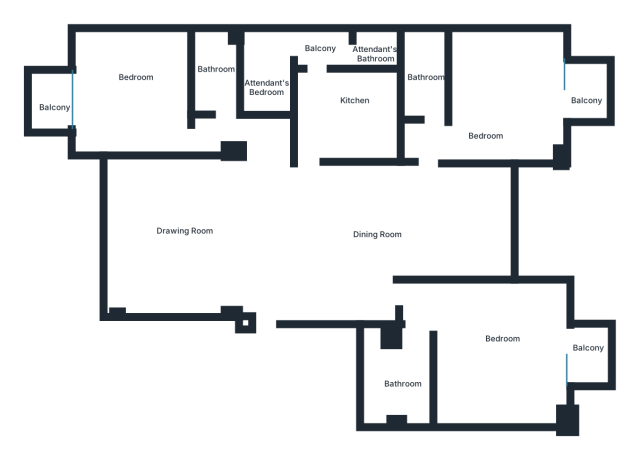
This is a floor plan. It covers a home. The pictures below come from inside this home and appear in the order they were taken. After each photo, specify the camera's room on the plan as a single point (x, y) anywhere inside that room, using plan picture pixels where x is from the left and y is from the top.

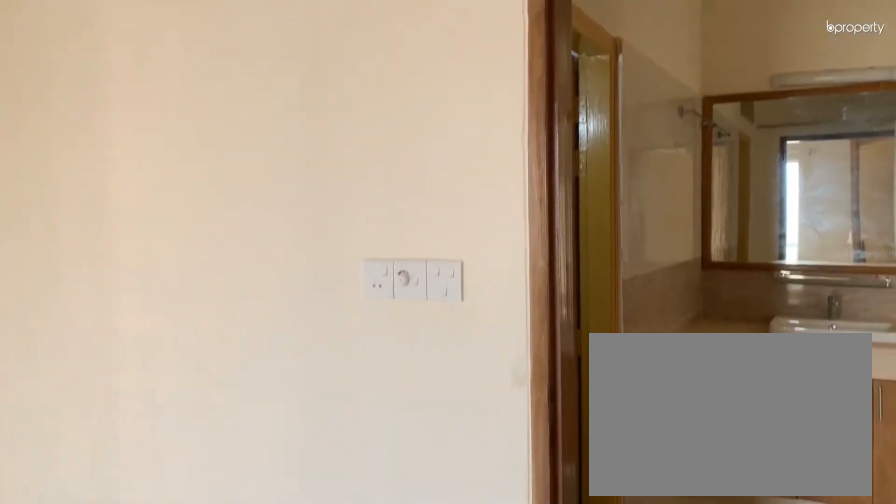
(130, 103)
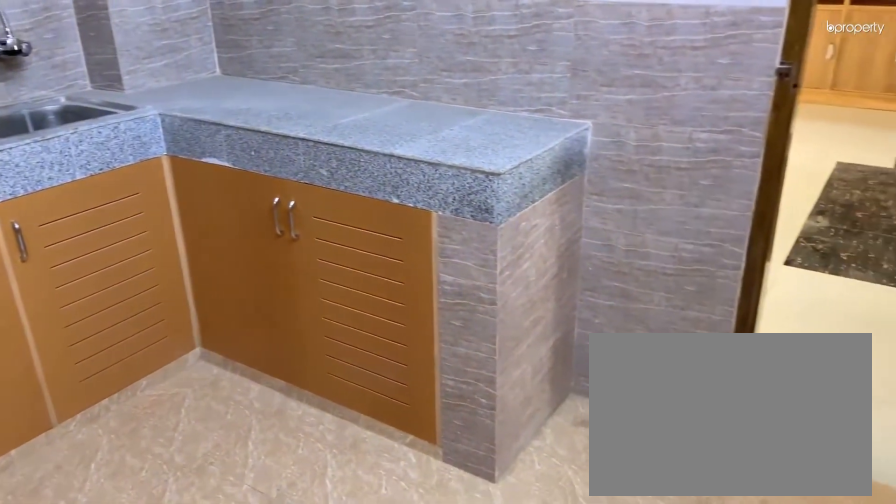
(335, 116)
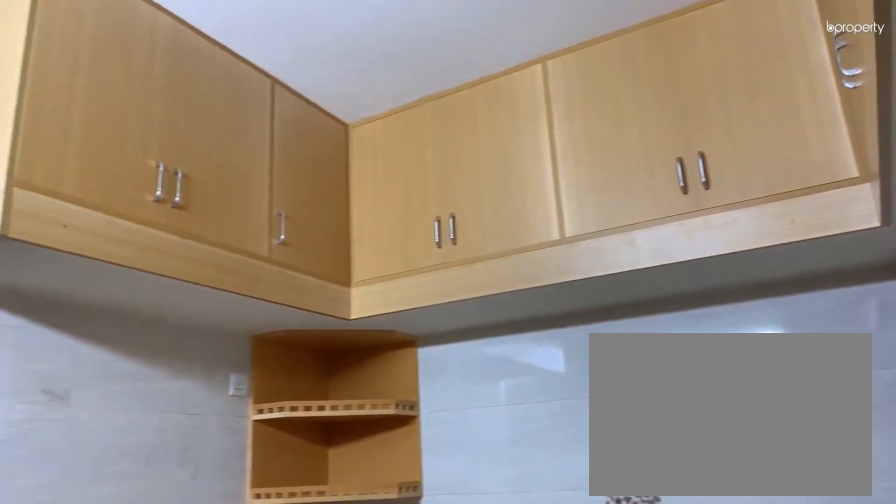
(335, 116)
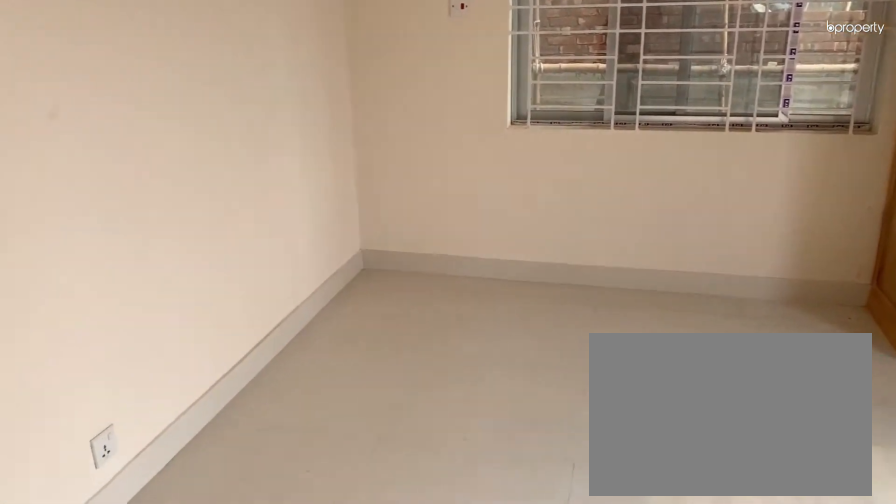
(506, 99)
